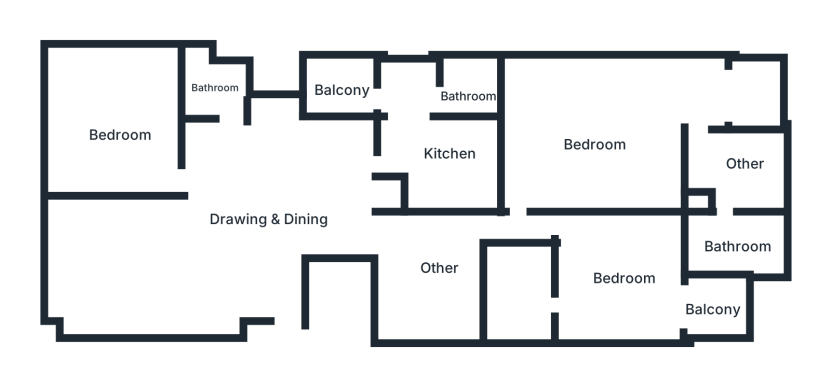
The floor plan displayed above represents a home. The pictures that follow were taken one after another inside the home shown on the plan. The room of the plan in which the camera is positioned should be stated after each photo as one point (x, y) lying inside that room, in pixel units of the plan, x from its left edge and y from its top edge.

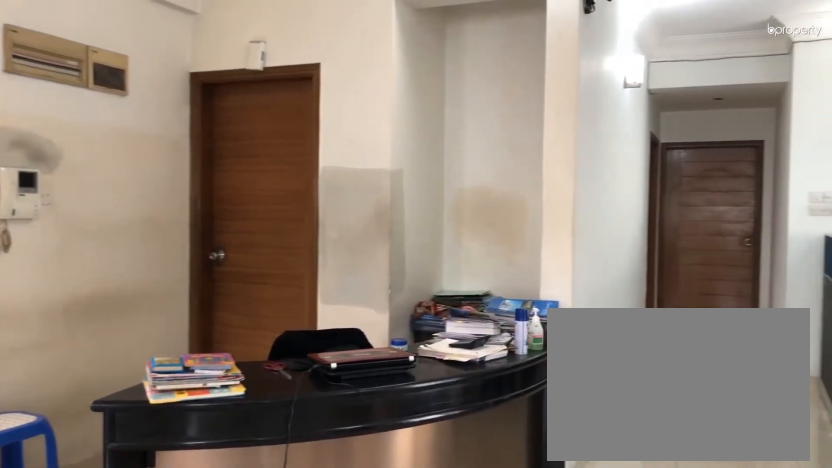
(276, 235)
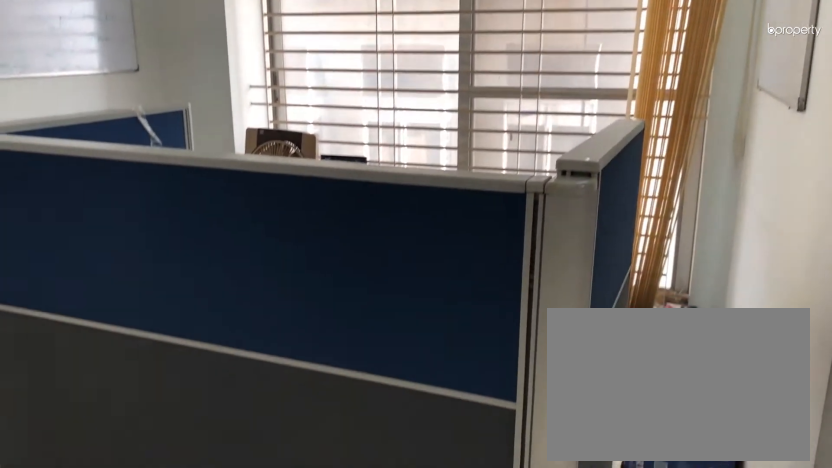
(416, 237)
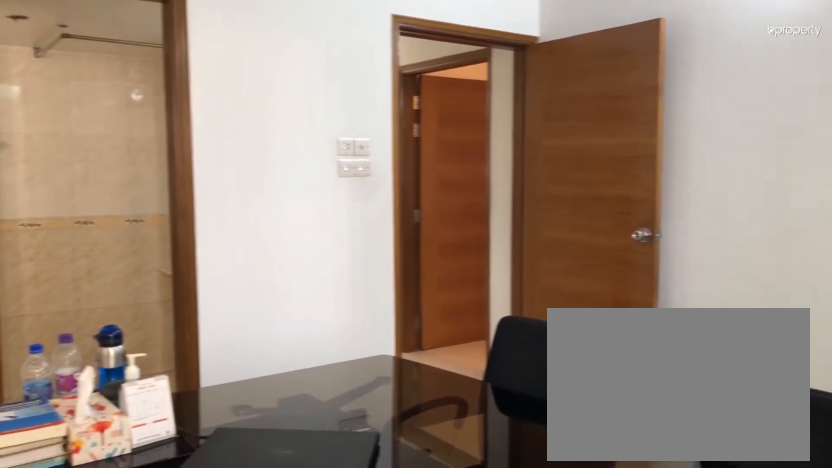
(625, 277)
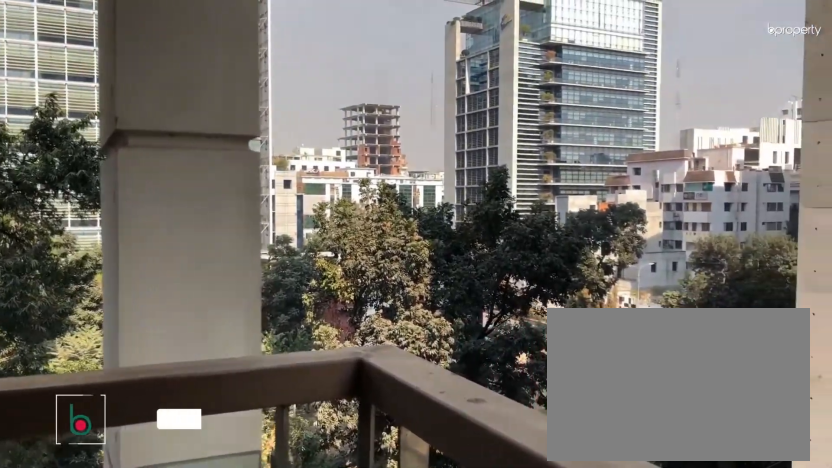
(715, 309)
